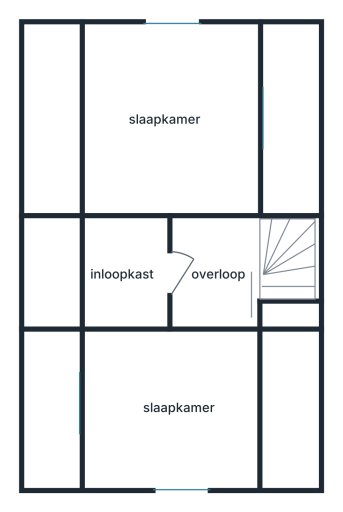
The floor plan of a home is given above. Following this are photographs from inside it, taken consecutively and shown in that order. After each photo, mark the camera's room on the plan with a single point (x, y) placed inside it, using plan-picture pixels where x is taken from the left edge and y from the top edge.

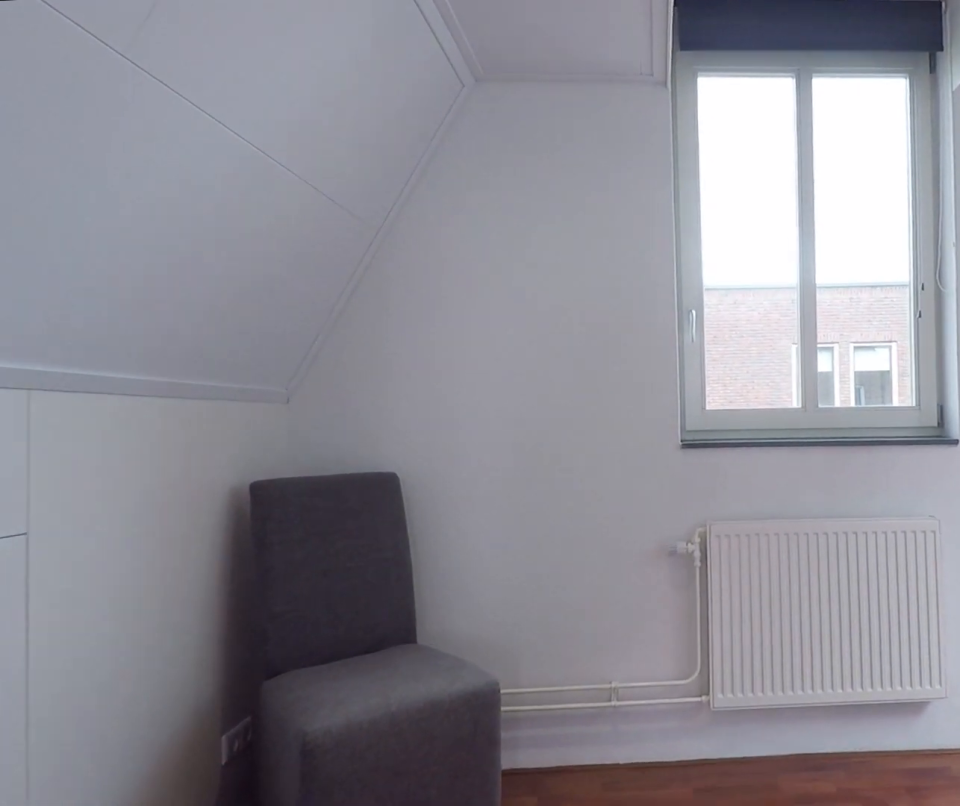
(182, 487)
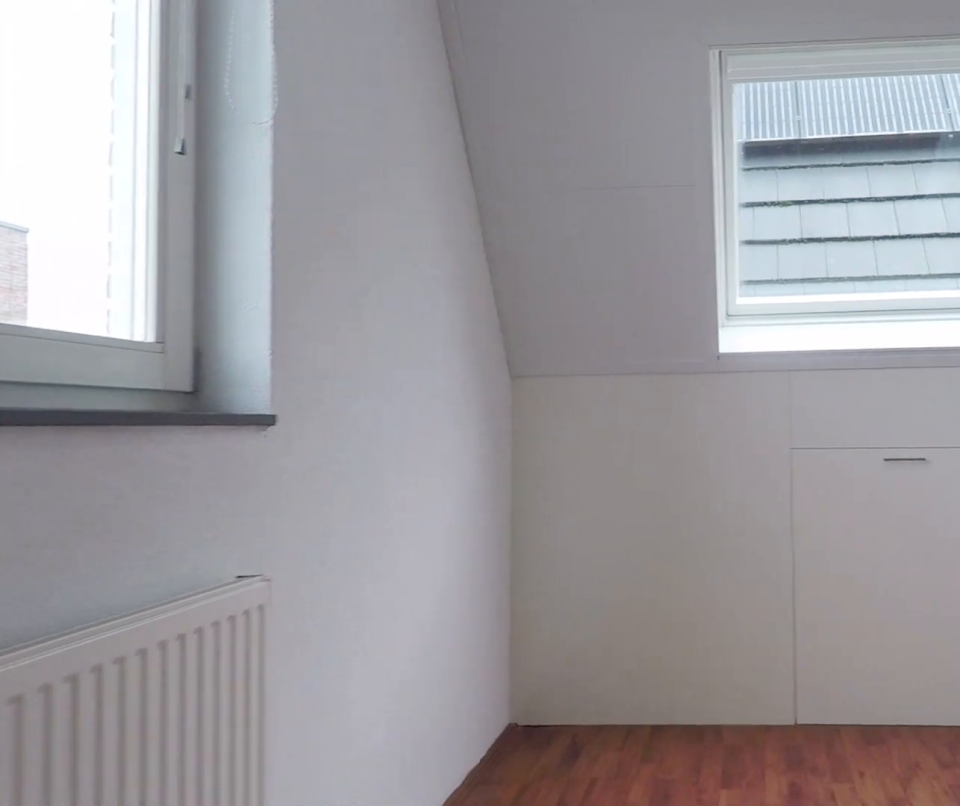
(182, 487)
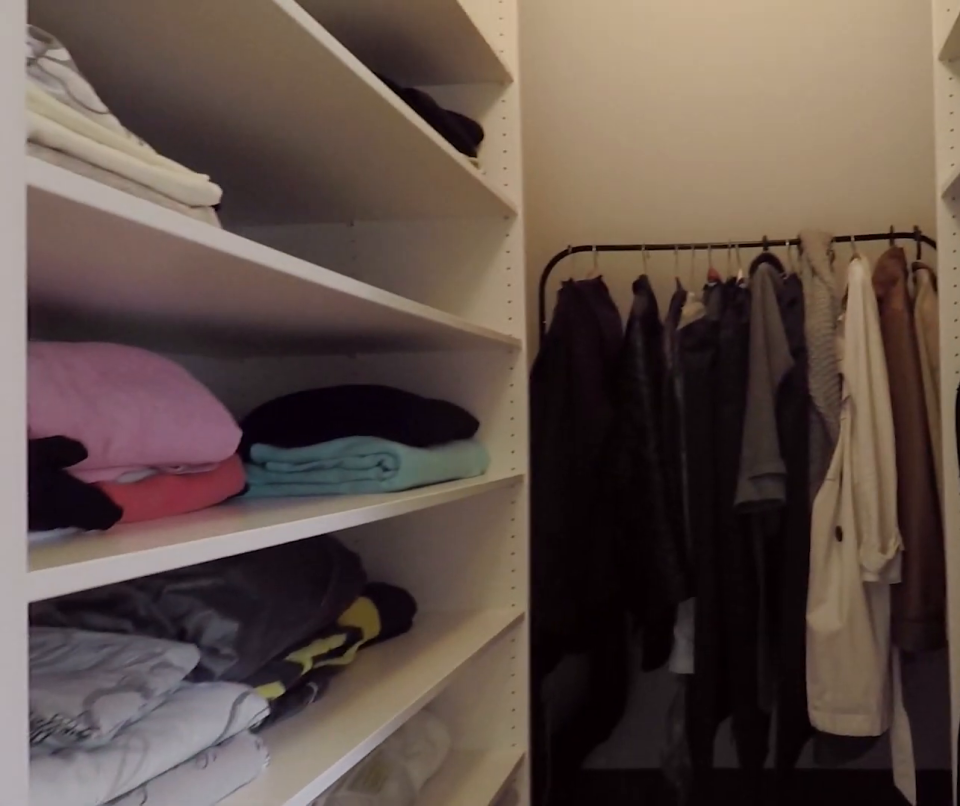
(151, 257)
